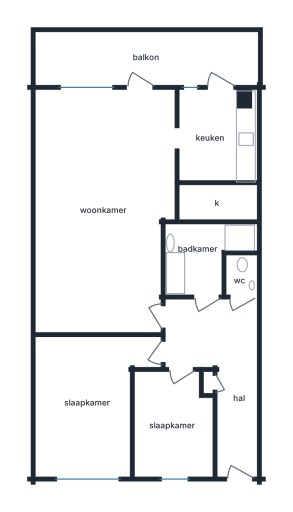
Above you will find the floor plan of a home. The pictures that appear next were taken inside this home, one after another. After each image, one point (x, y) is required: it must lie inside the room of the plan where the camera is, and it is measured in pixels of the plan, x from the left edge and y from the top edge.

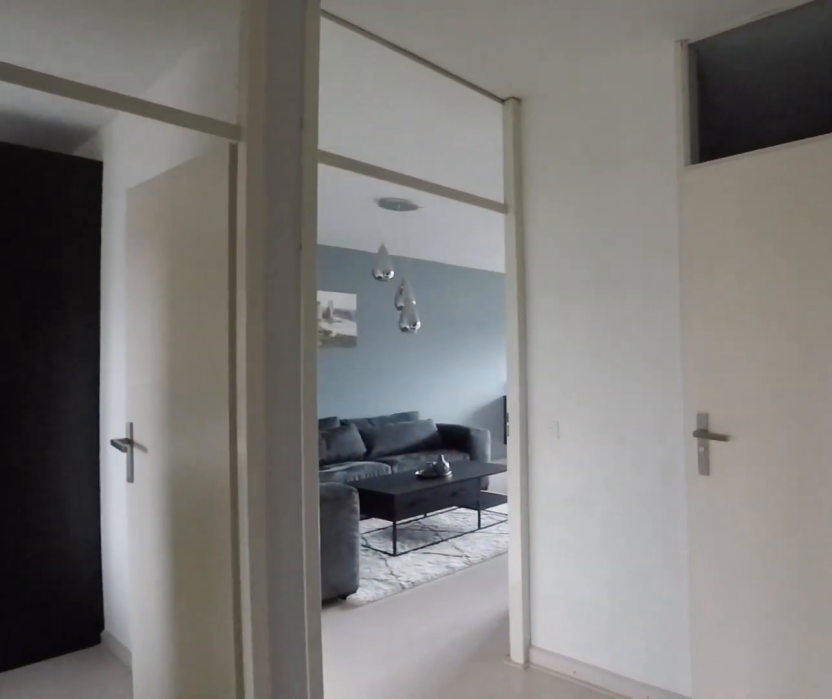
(219, 367)
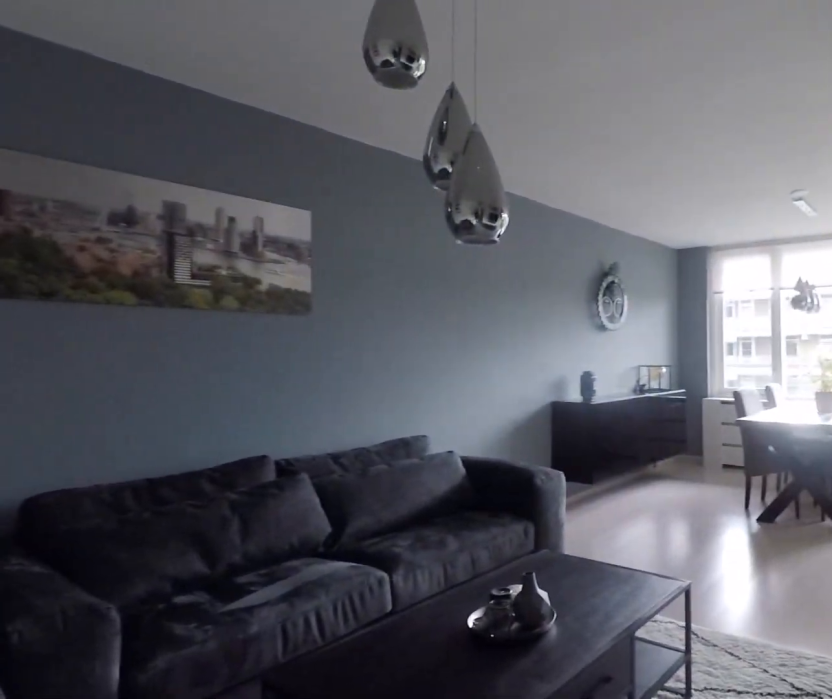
(103, 207)
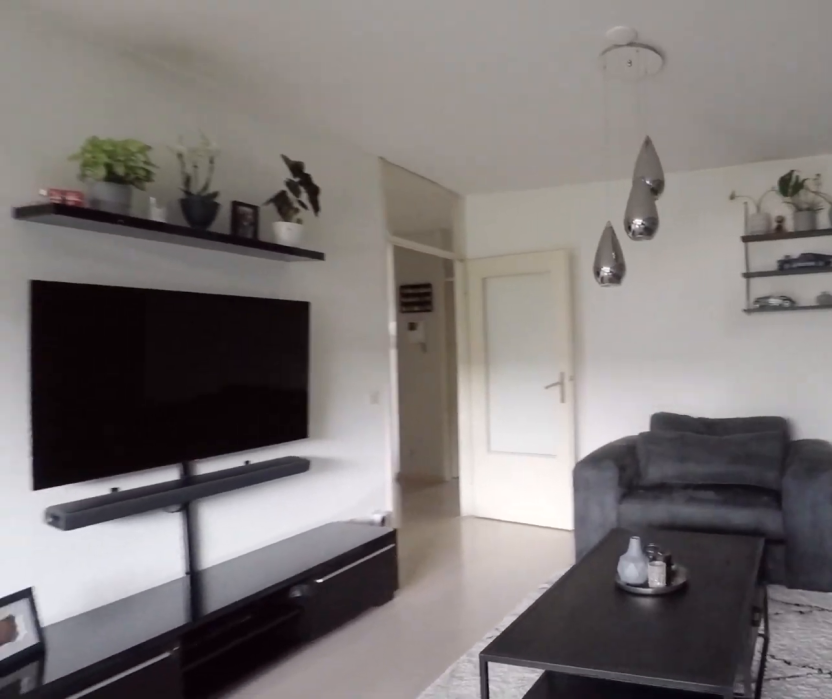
(103, 207)
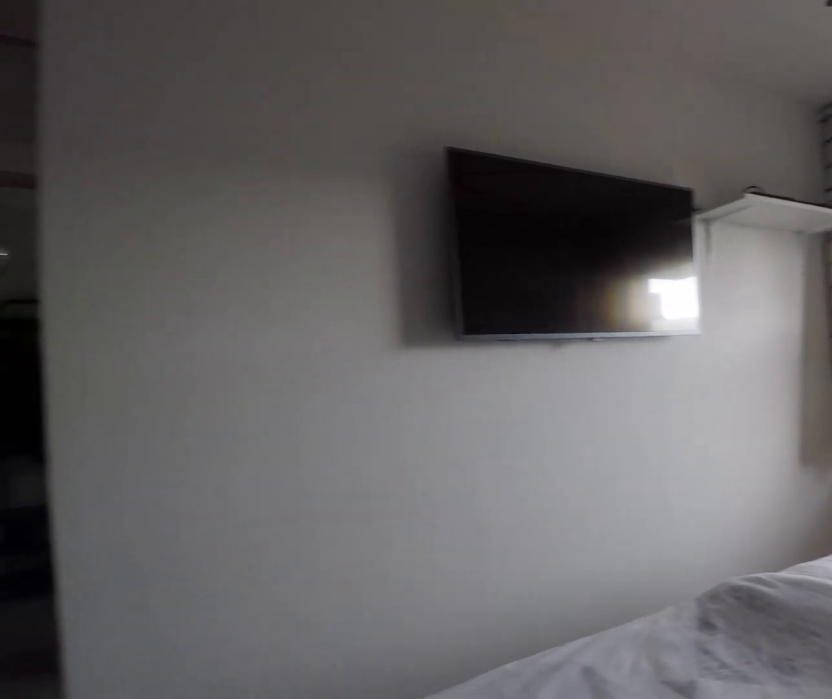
(88, 404)
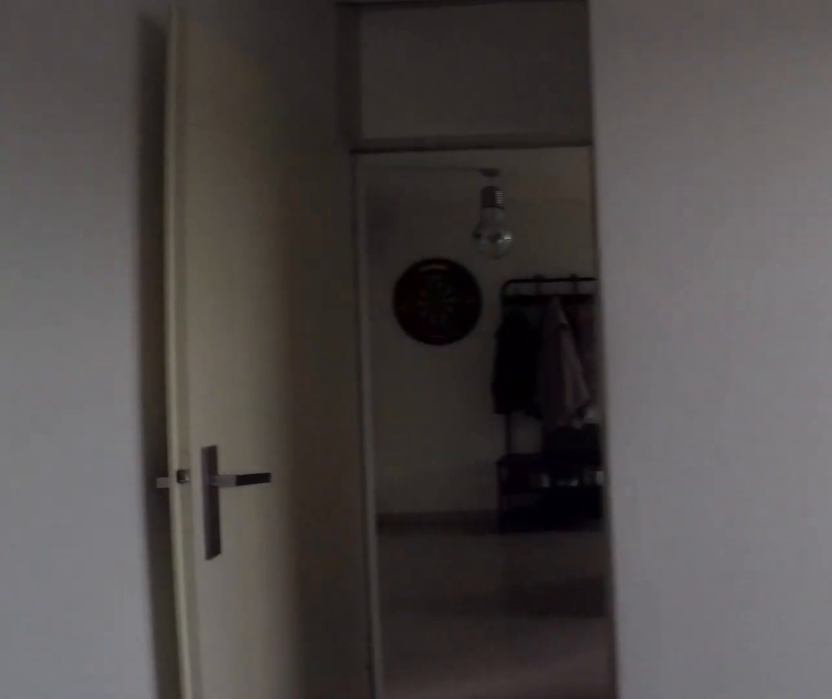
(88, 404)
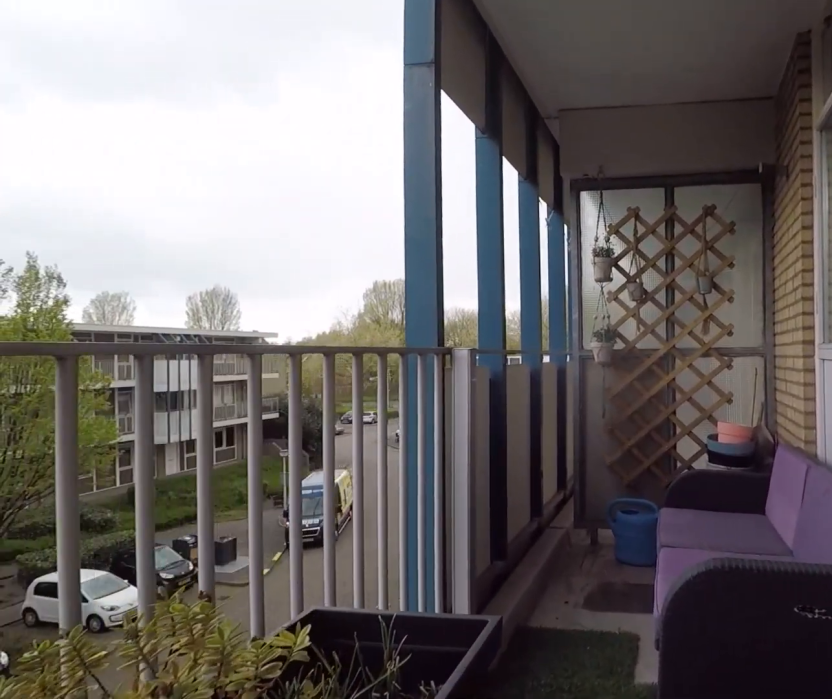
(146, 57)
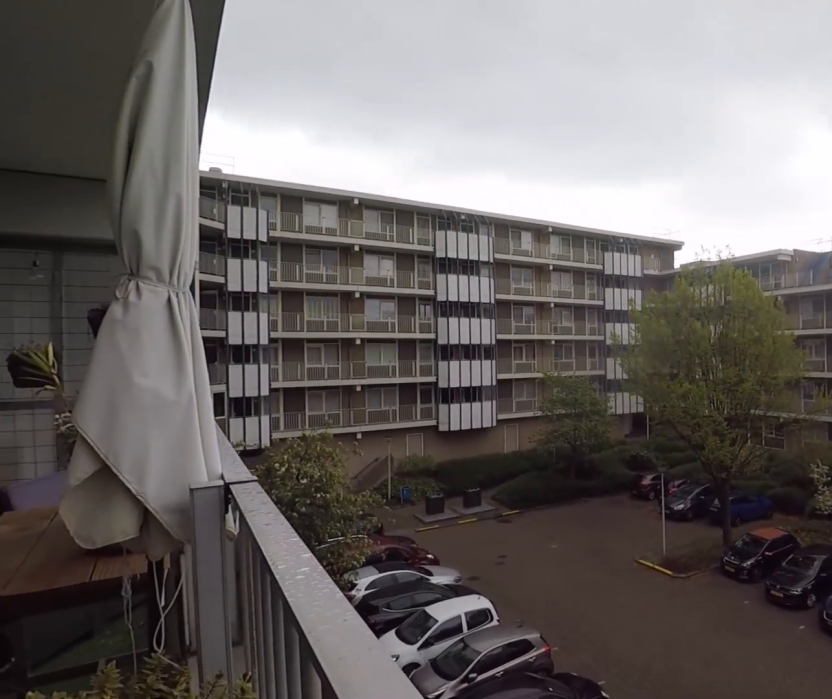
(146, 57)
